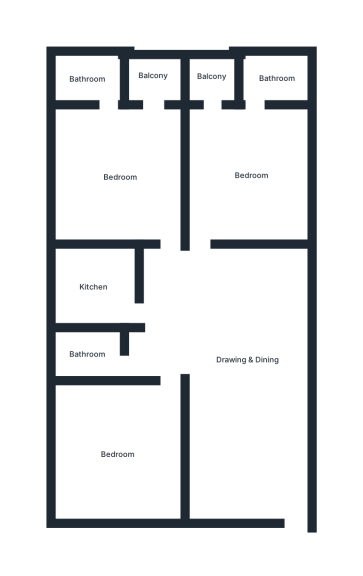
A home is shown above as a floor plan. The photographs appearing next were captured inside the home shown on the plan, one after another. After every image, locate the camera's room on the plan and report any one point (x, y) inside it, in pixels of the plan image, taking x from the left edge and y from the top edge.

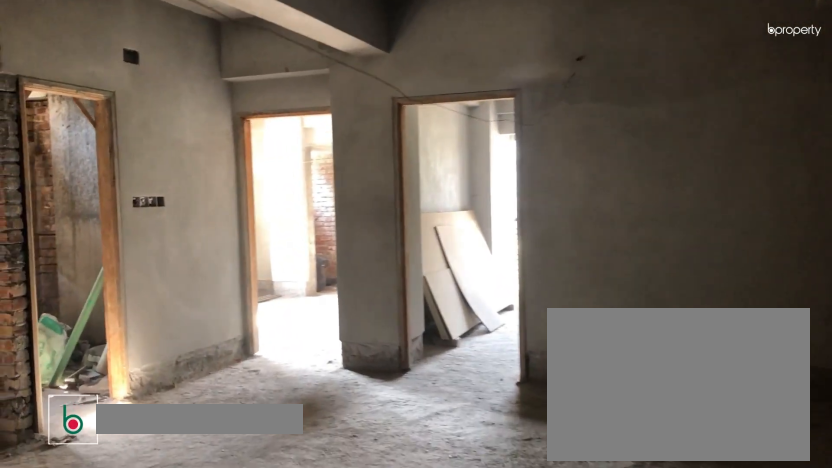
(250, 359)
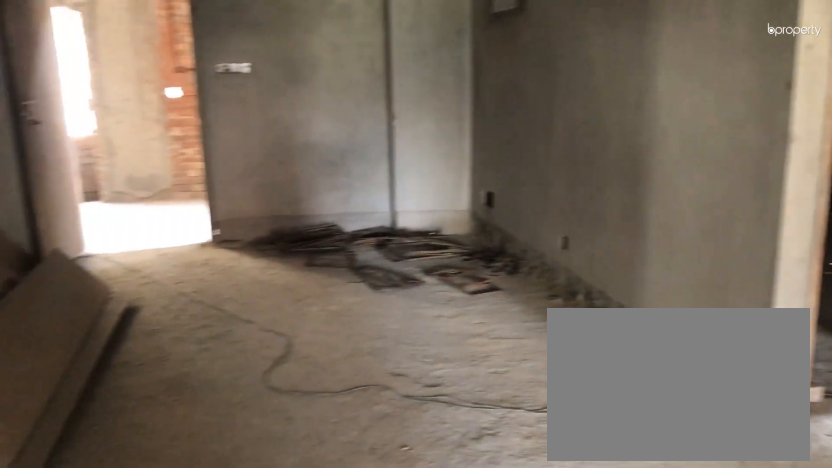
(249, 359)
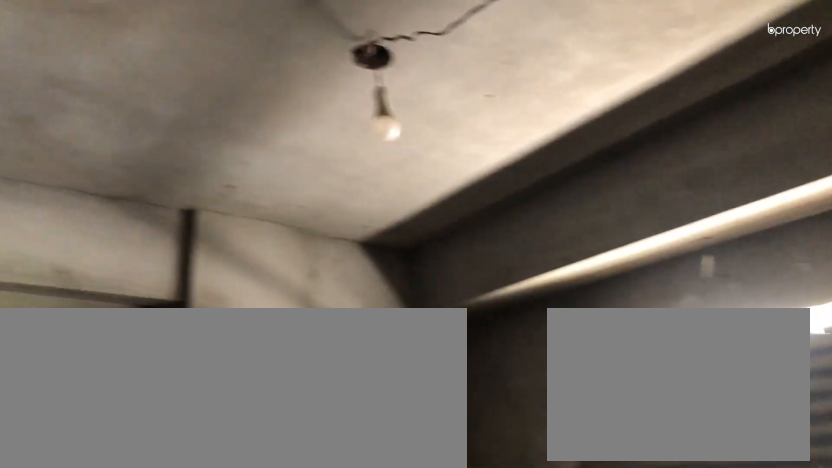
(118, 454)
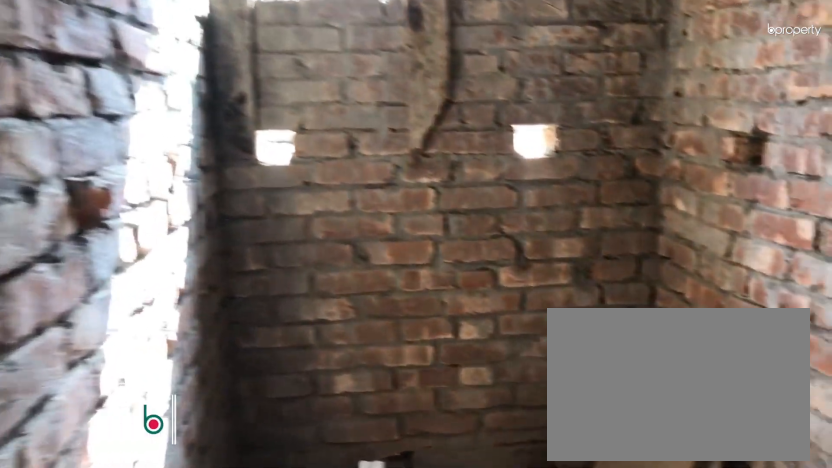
(88, 352)
